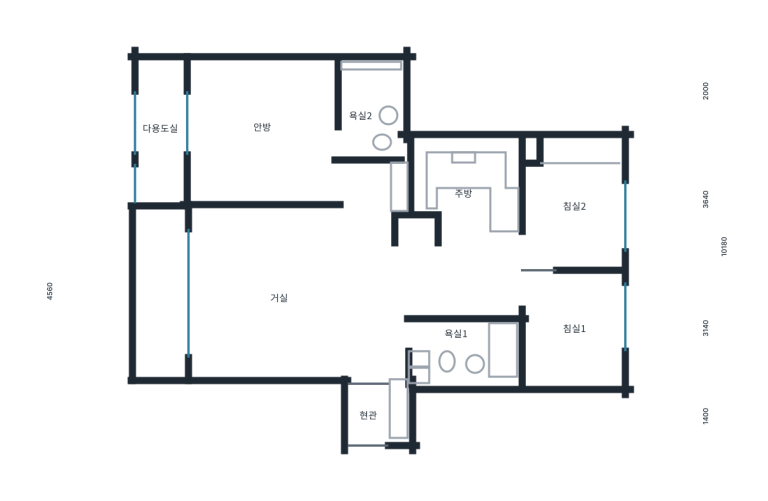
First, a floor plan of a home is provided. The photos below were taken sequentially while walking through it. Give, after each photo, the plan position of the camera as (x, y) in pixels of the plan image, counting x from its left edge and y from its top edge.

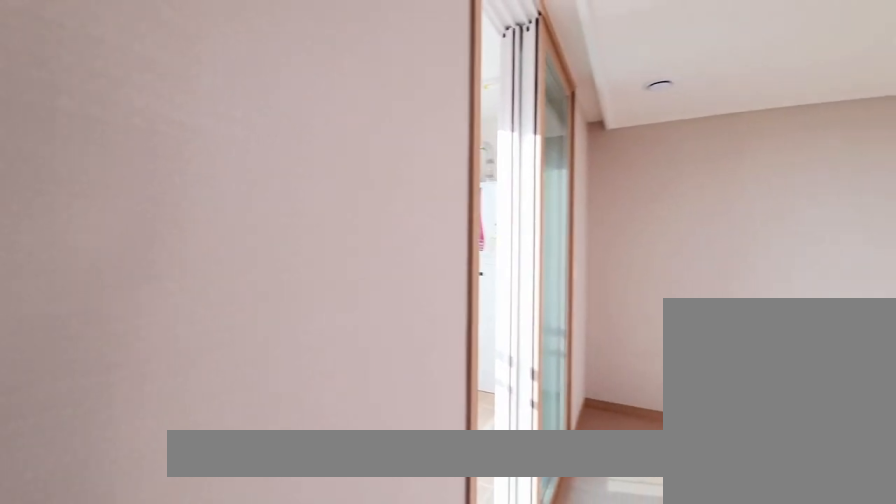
(252, 140)
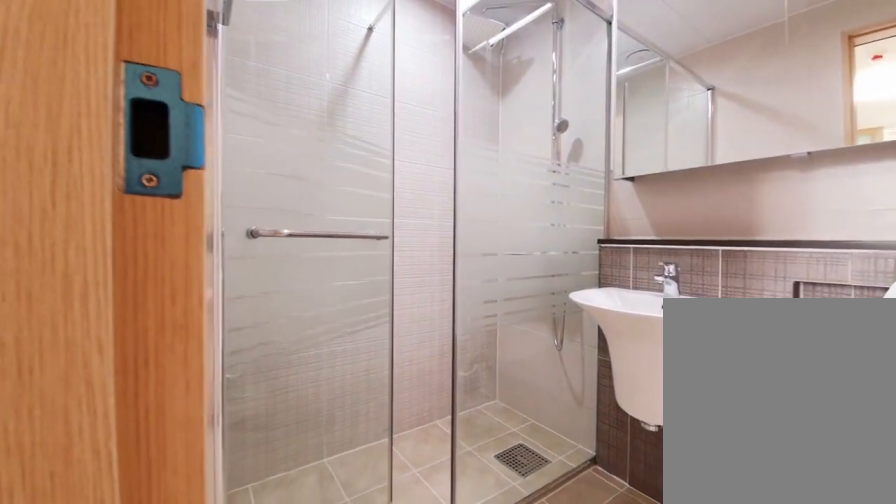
(352, 141)
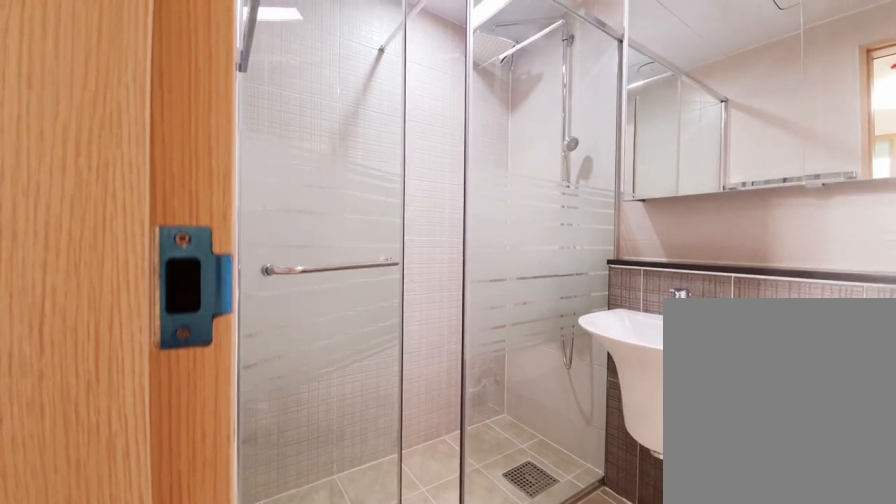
(353, 143)
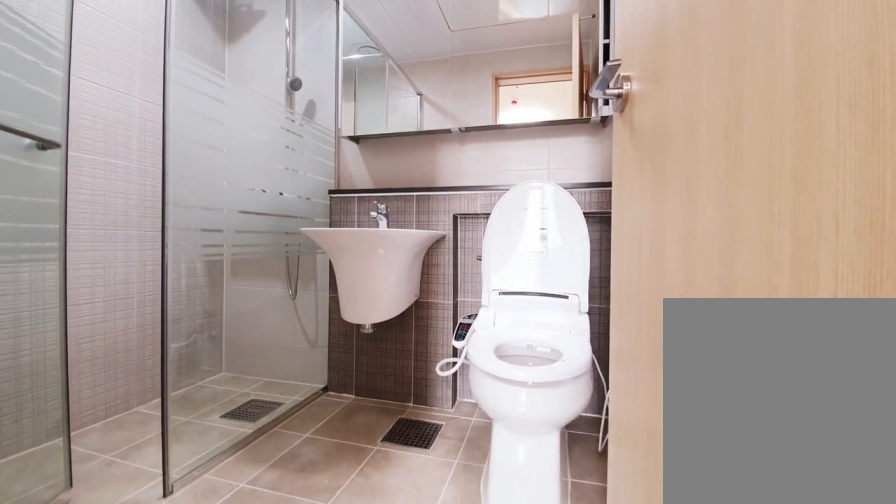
(352, 142)
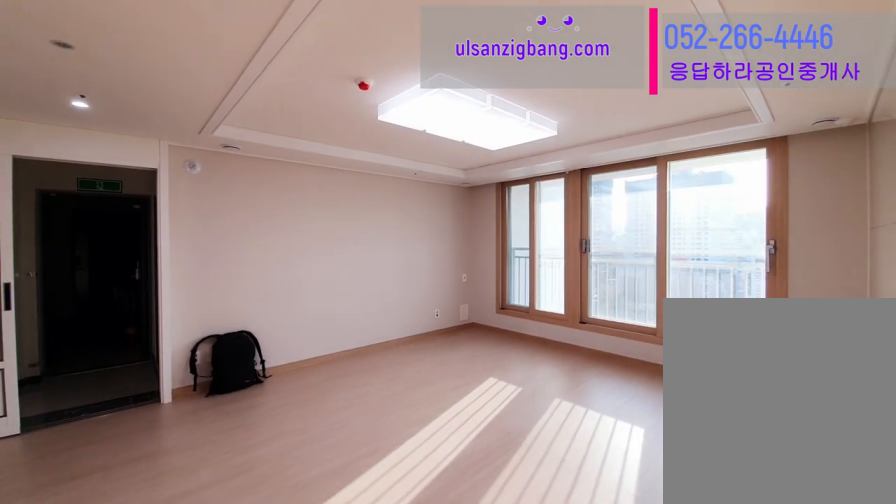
(373, 262)
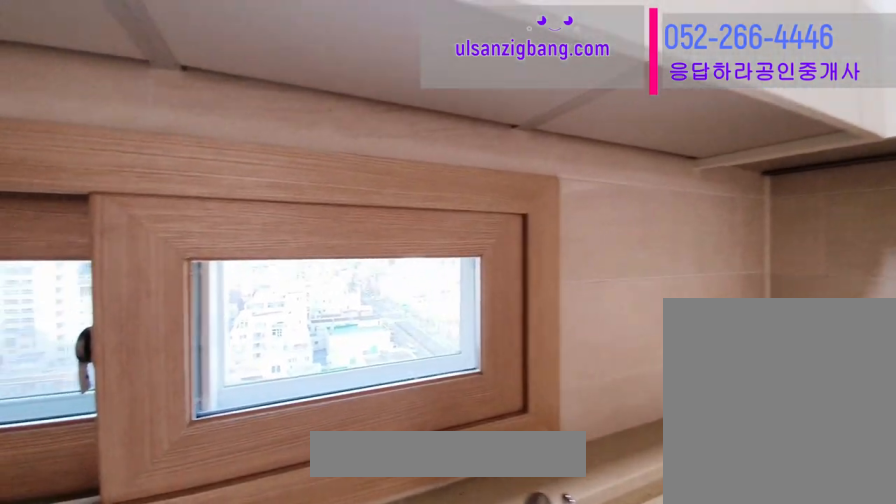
(468, 202)
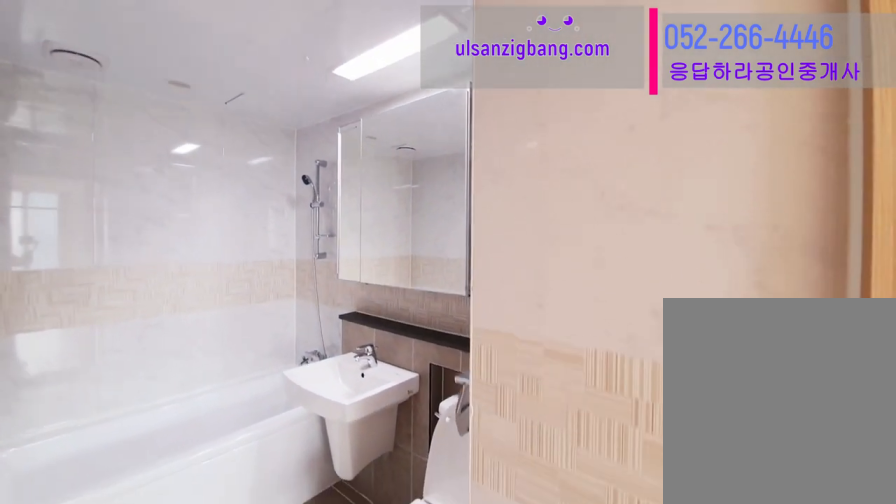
(461, 349)
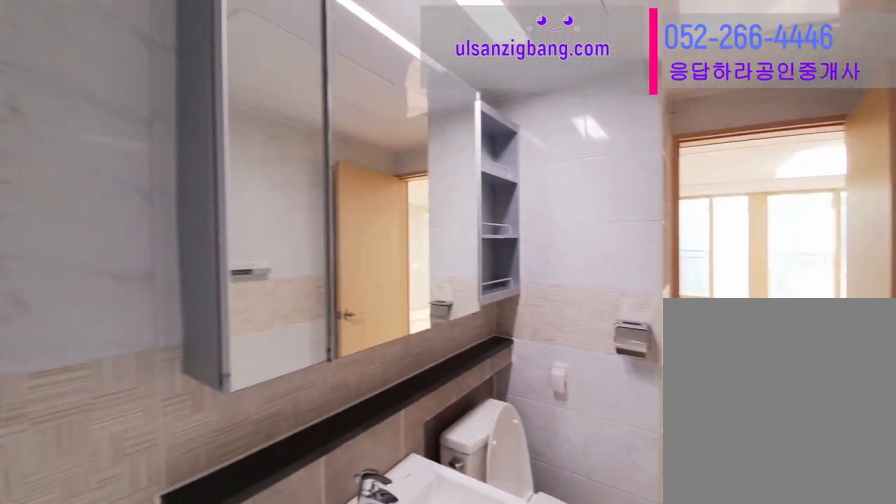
(461, 348)
